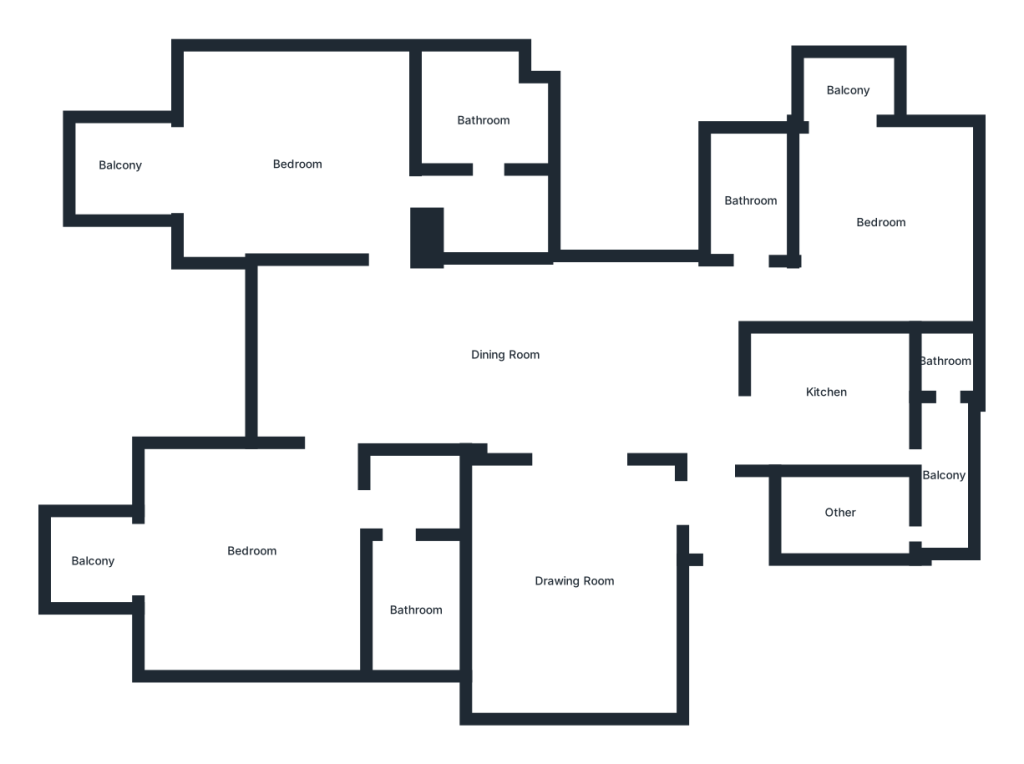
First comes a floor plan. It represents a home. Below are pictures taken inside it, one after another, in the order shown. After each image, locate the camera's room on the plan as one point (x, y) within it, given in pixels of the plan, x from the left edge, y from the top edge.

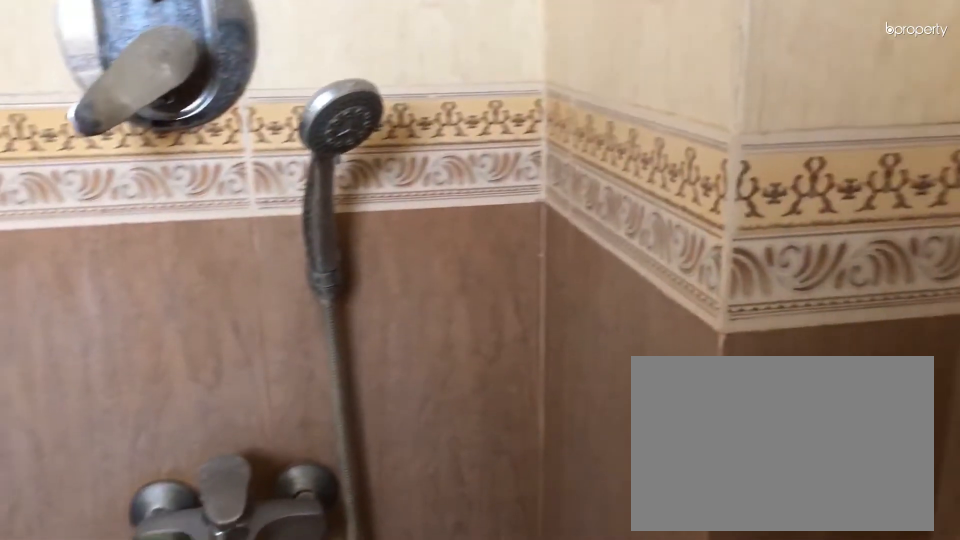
(481, 120)
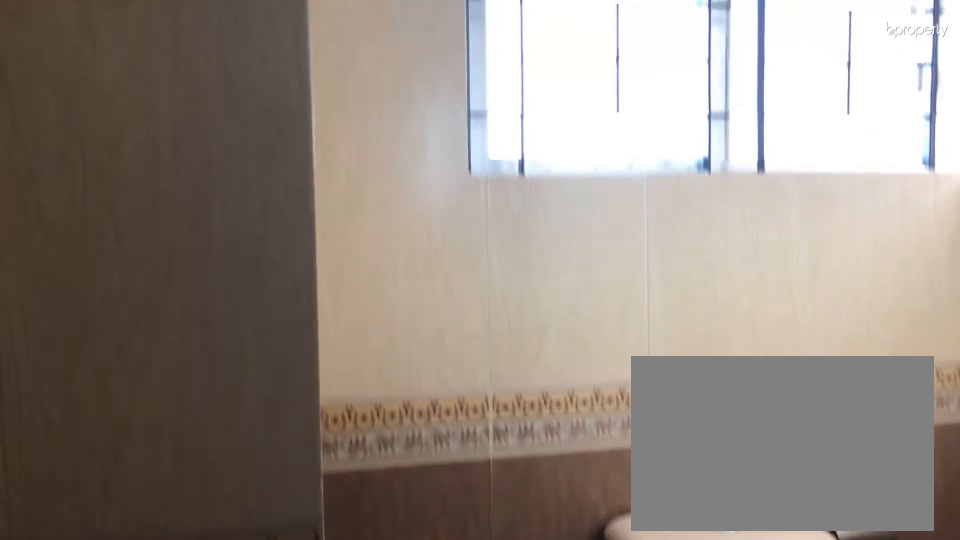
(481, 120)
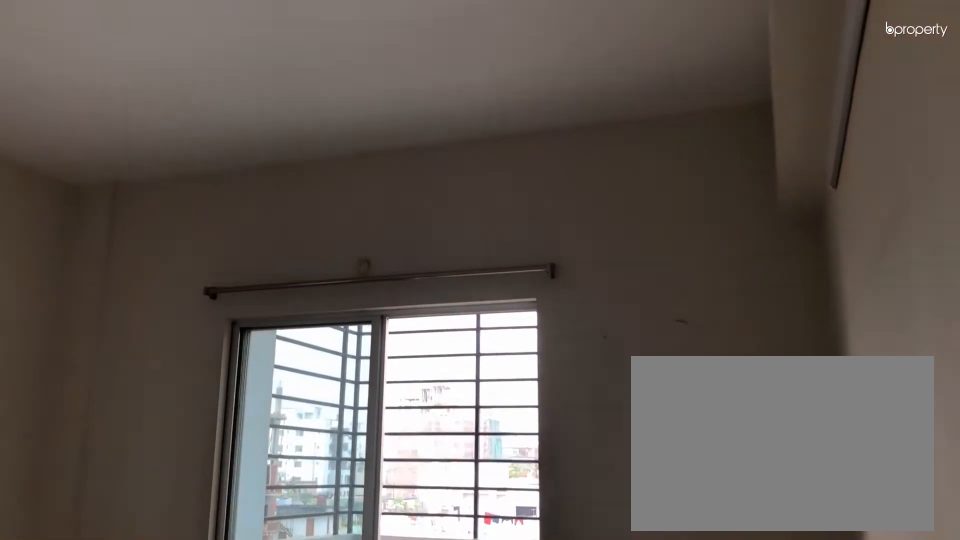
(251, 549)
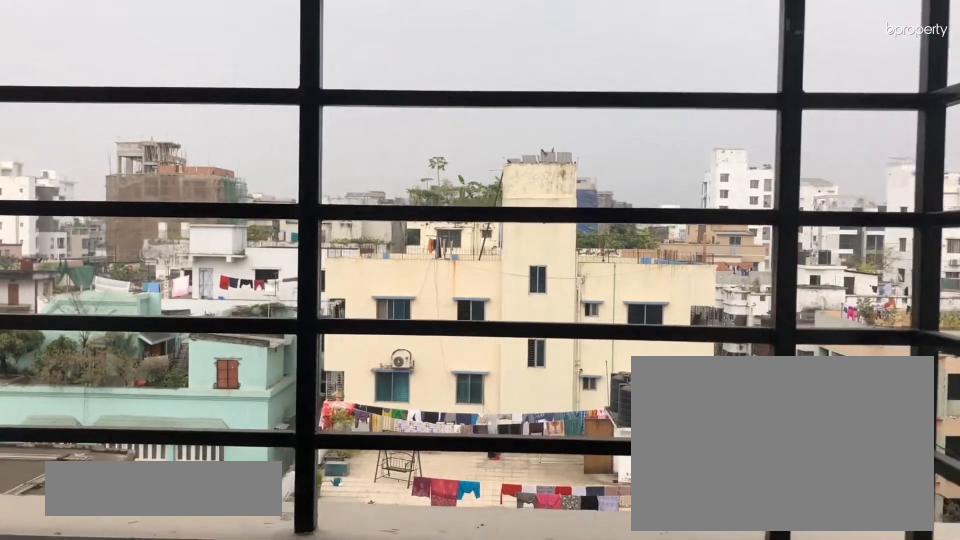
(91, 562)
